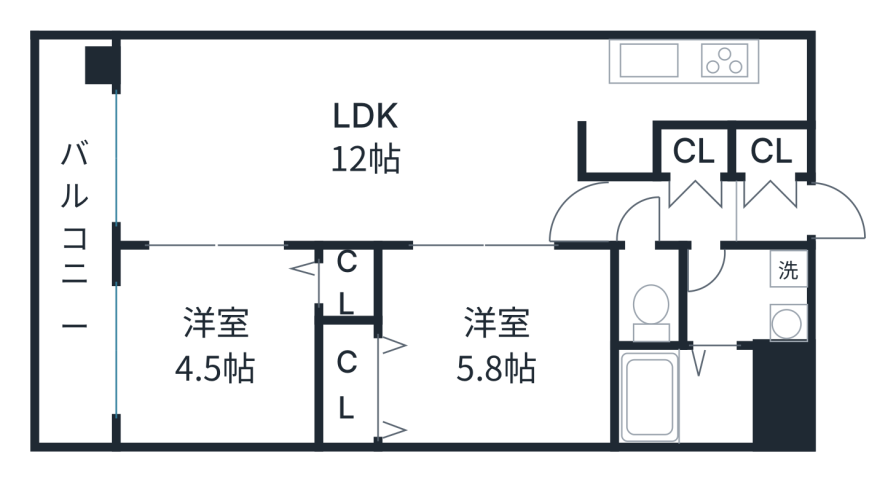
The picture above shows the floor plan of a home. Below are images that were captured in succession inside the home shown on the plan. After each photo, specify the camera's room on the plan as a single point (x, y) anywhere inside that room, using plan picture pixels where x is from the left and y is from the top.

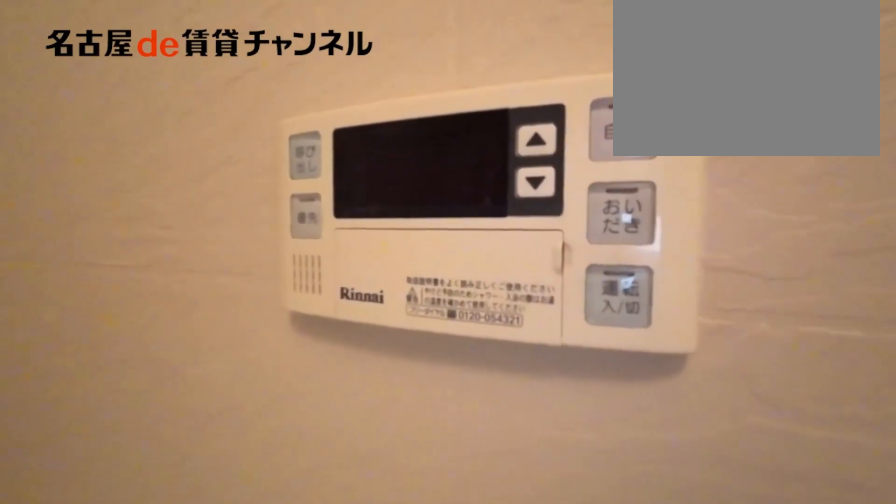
(682, 394)
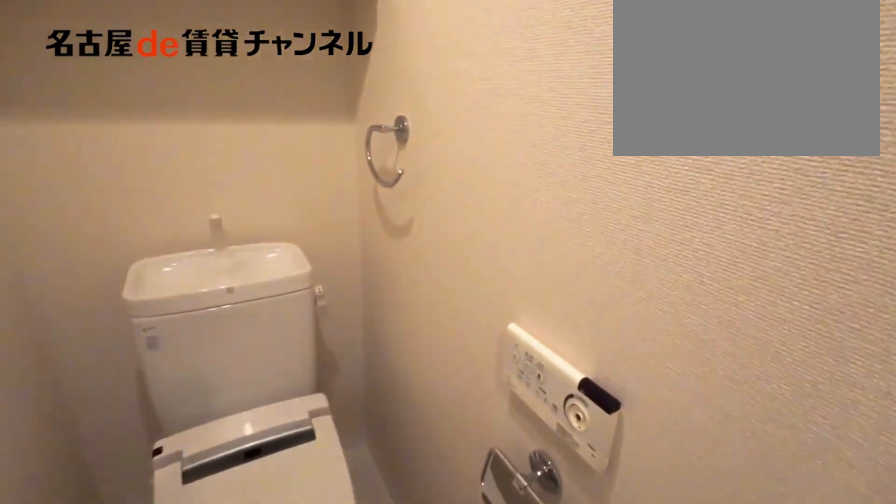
(648, 295)
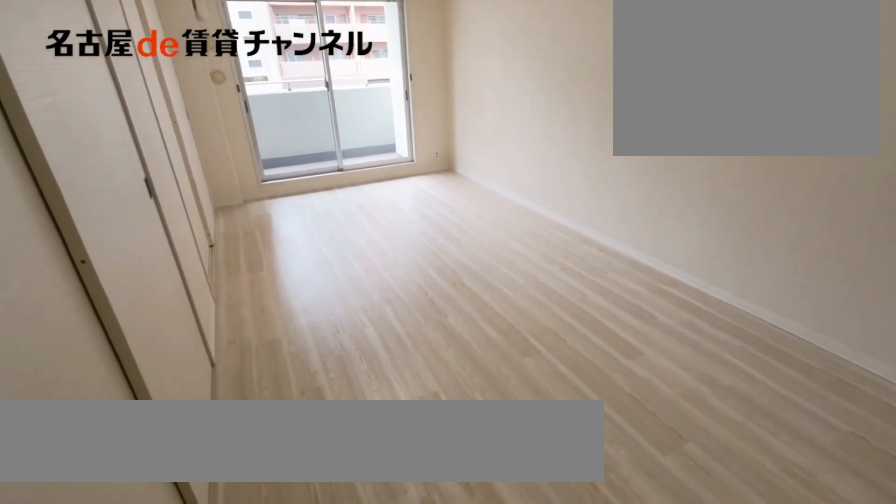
(360, 140)
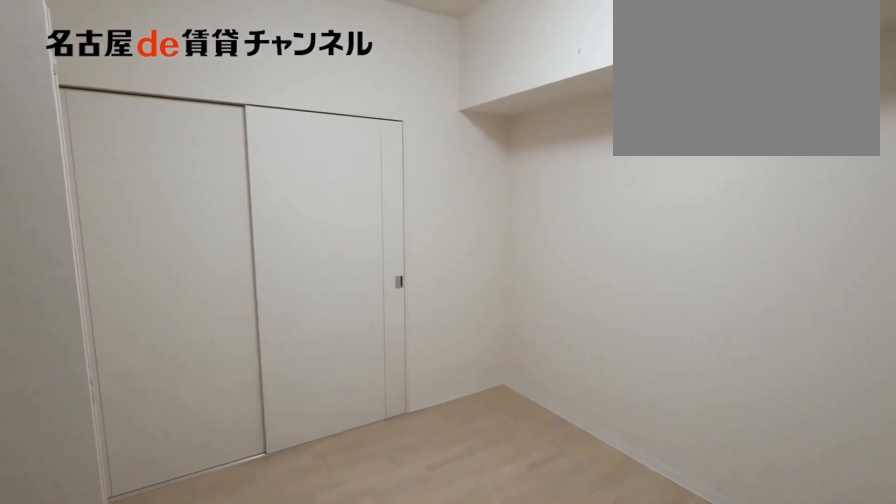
(475, 346)
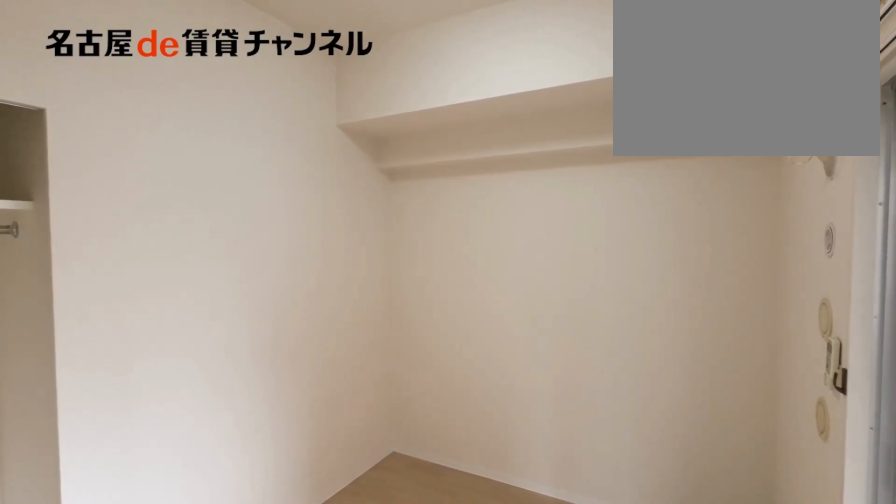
(229, 334)
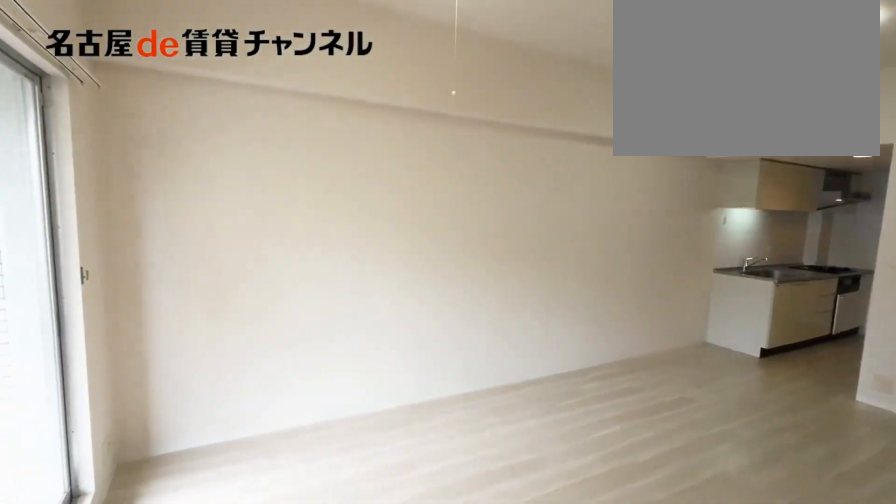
(229, 334)
